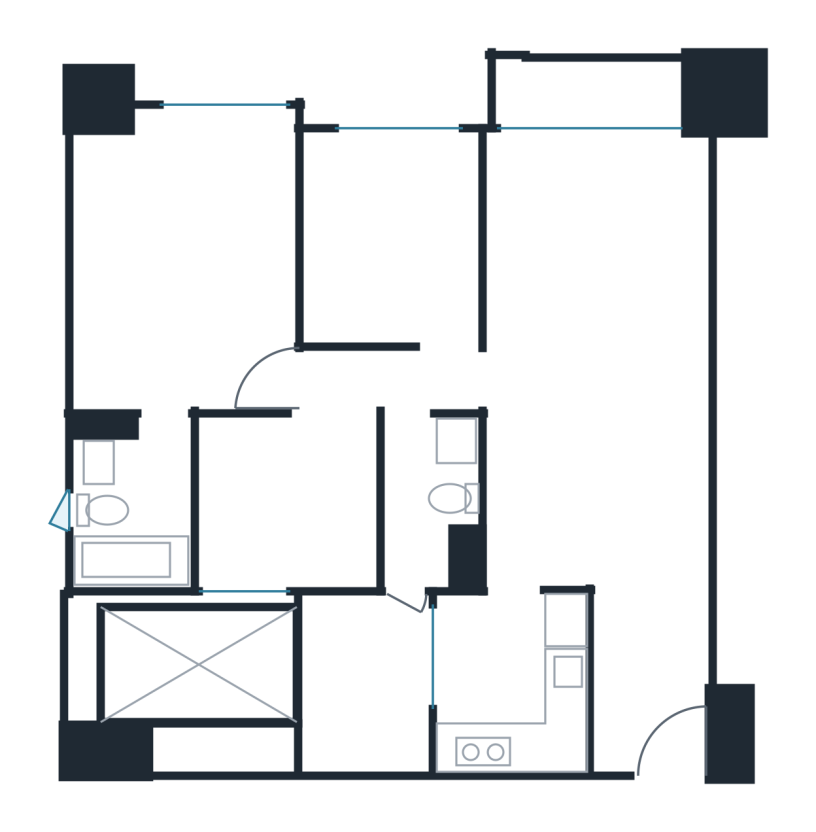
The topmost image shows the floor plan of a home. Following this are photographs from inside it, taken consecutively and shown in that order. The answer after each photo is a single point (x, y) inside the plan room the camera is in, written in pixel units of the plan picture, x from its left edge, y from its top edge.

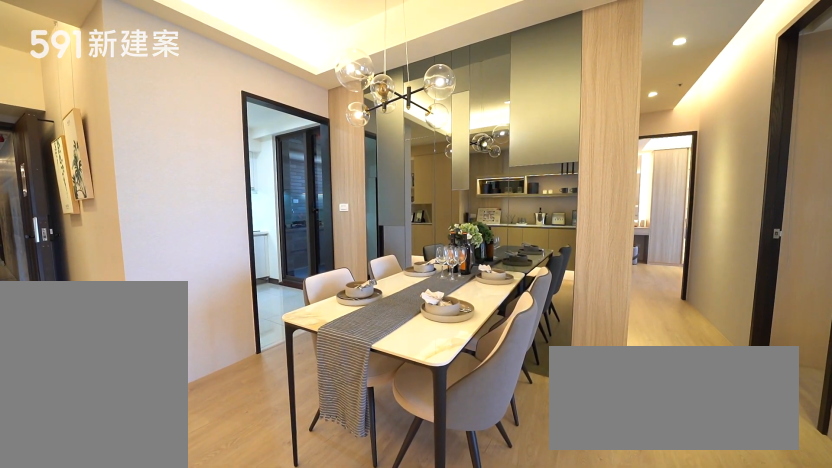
(565, 470)
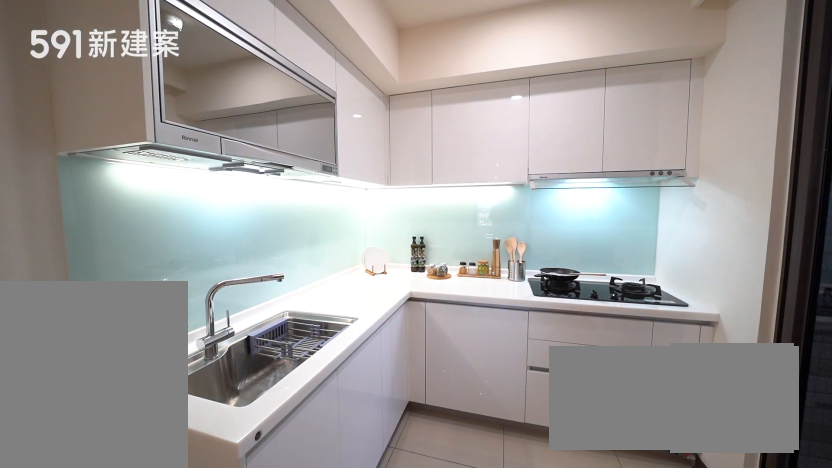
(511, 685)
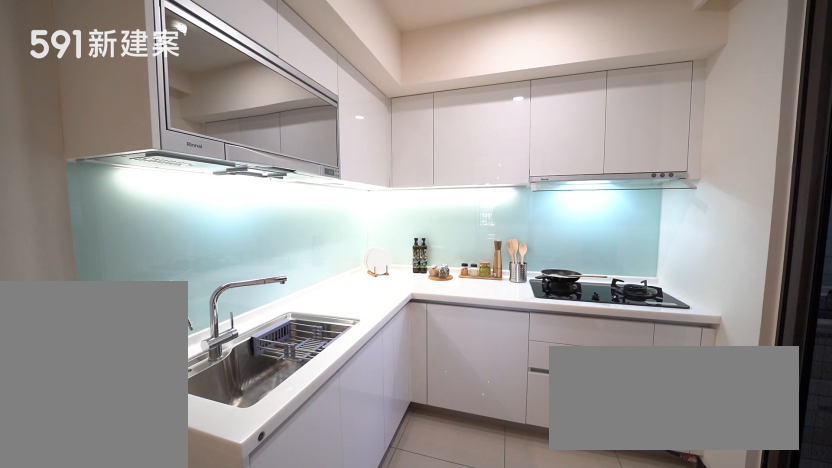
(511, 685)
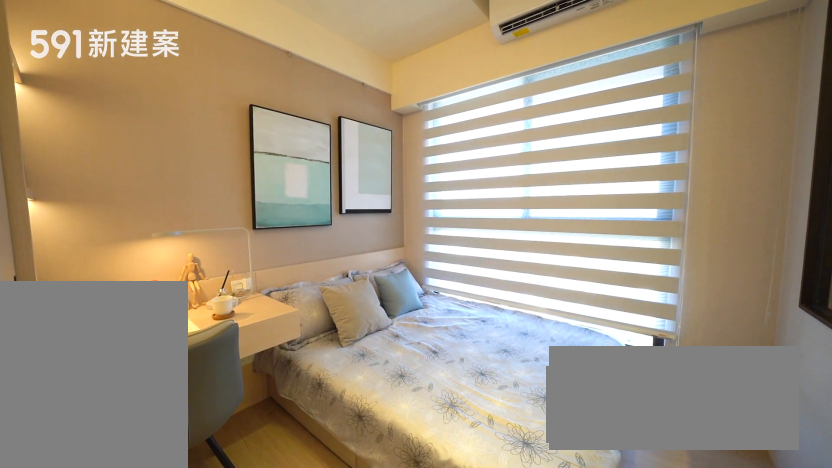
(391, 232)
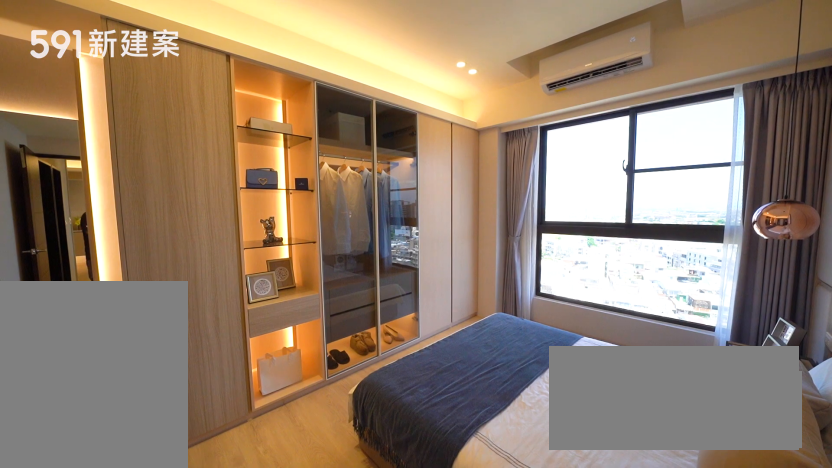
(177, 255)
